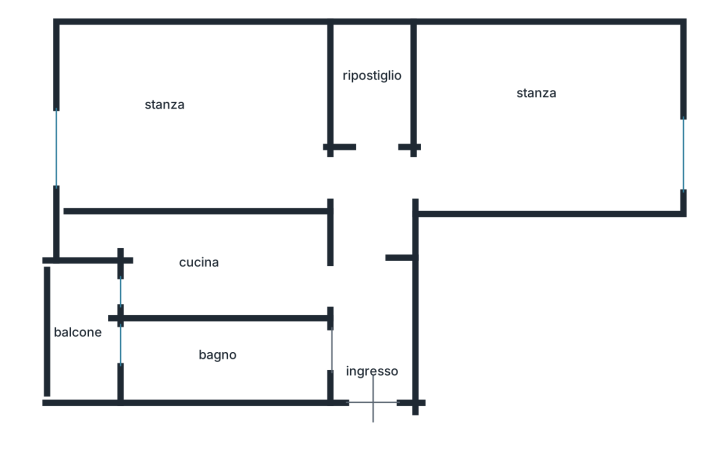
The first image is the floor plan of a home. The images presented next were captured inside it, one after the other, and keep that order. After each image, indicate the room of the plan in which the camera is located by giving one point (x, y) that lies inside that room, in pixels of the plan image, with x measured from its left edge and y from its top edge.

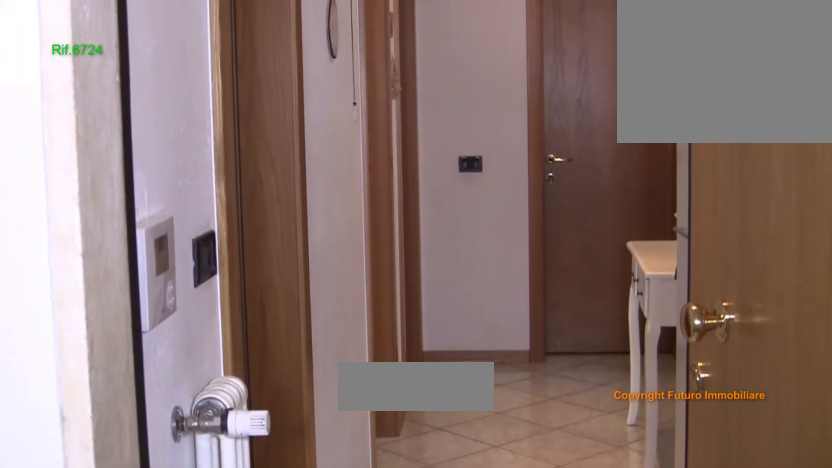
(371, 258)
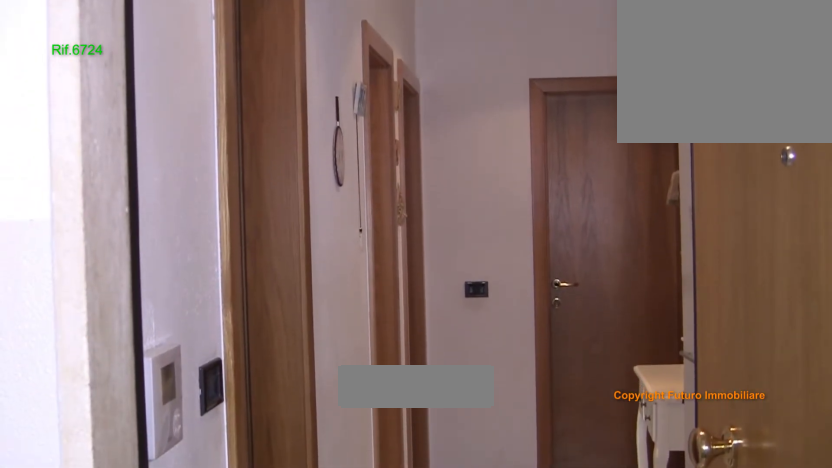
(371, 258)
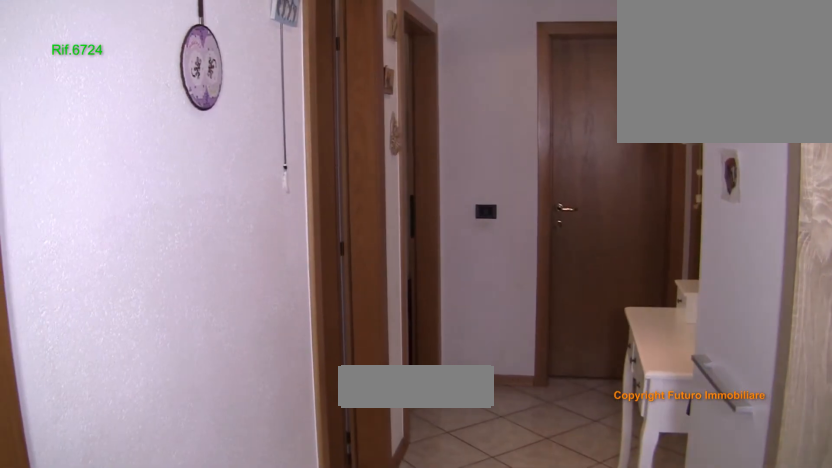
(371, 258)
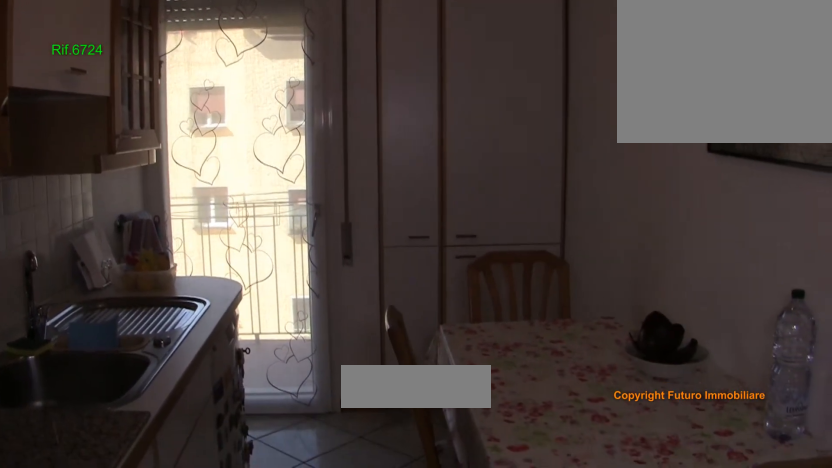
(228, 265)
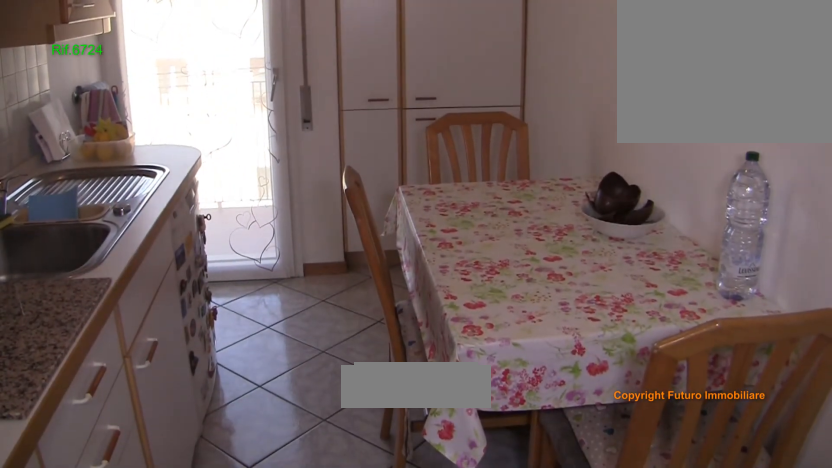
(228, 265)
